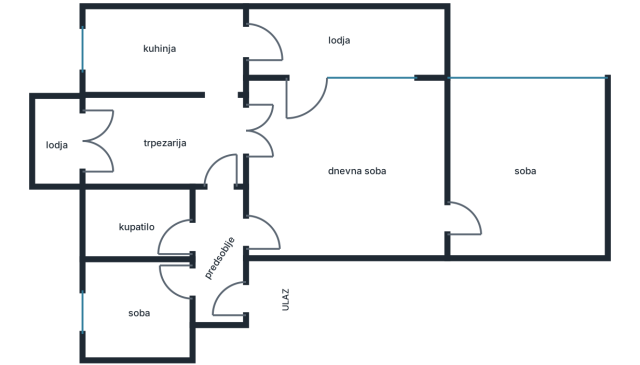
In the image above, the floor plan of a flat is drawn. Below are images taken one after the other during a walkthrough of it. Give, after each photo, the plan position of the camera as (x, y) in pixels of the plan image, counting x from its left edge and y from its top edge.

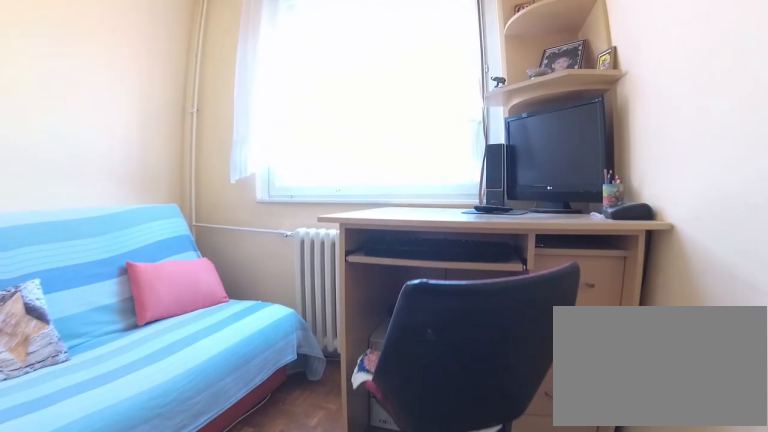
(188, 294)
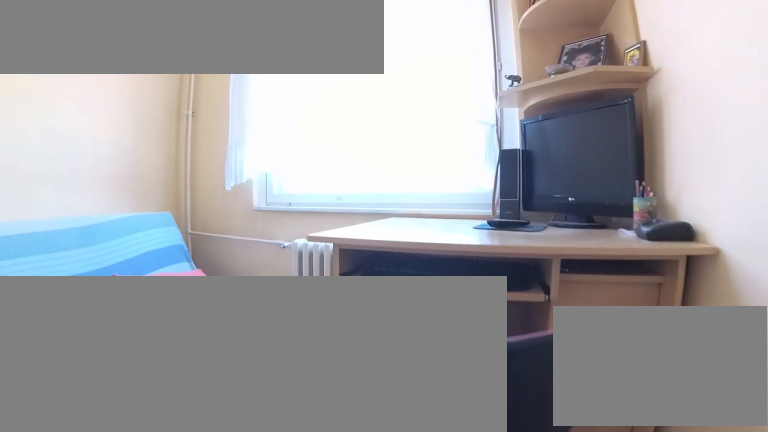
(179, 293)
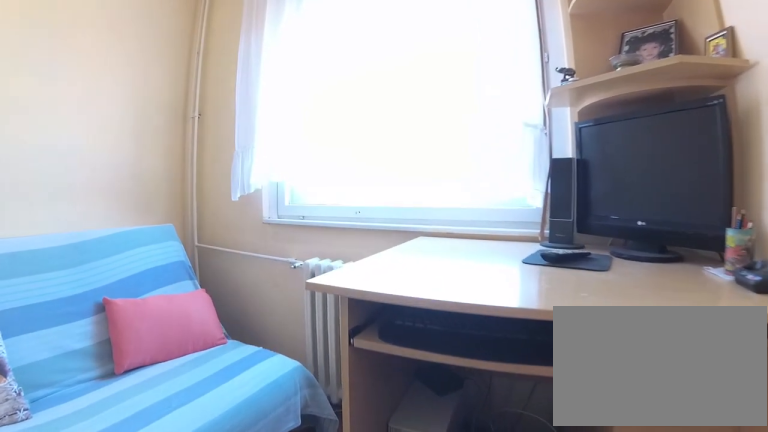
(161, 292)
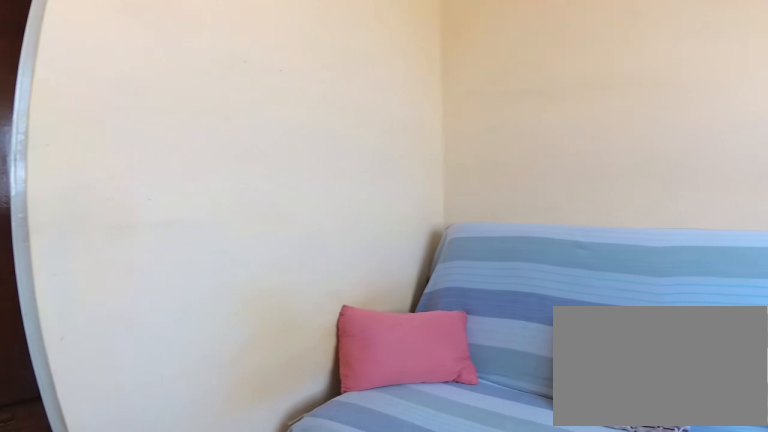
(112, 279)
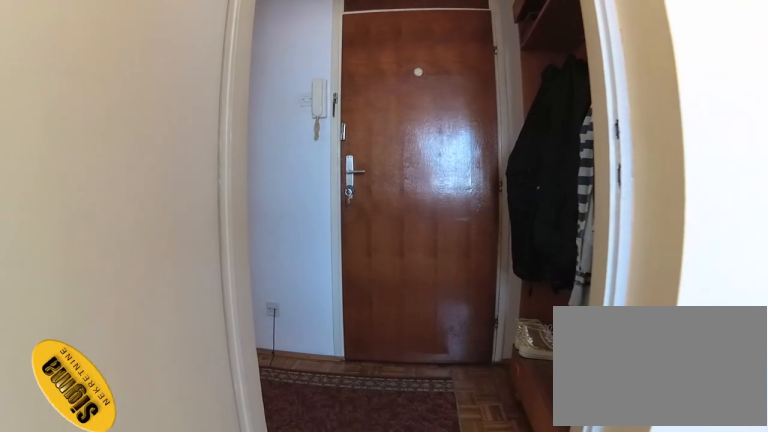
(104, 290)
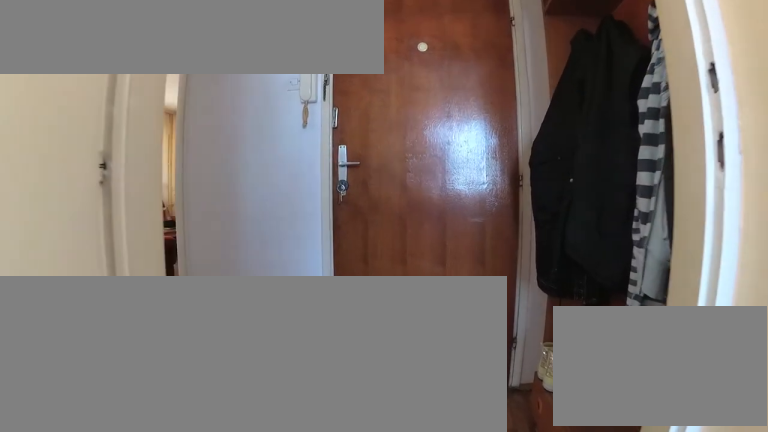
(132, 291)
